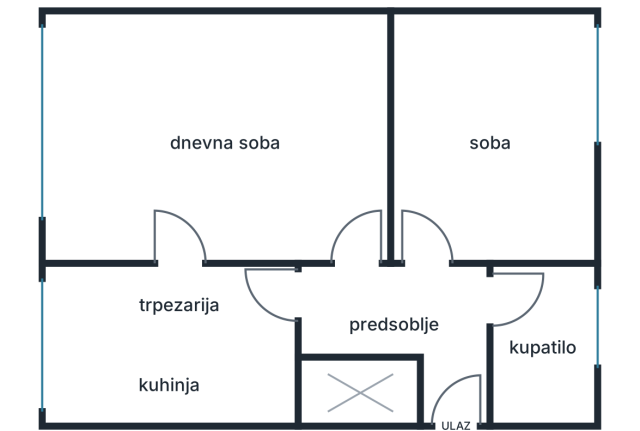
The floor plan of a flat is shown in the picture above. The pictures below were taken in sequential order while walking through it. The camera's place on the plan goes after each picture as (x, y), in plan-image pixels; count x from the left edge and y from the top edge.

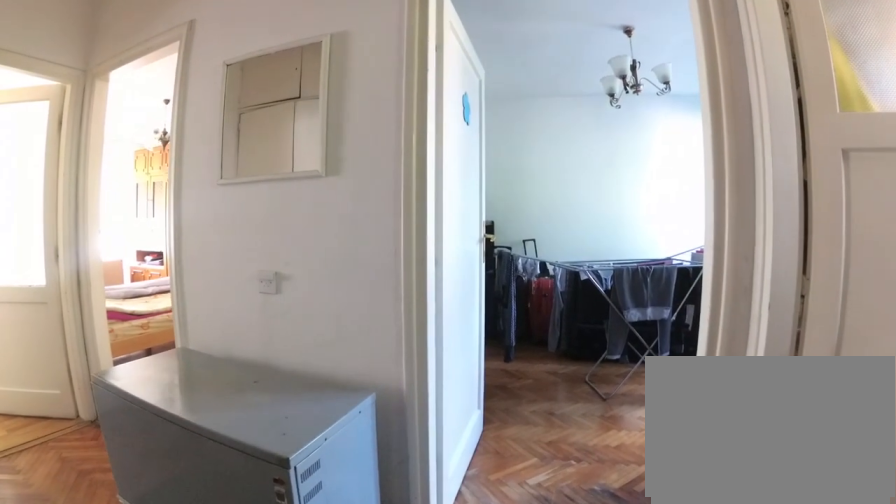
(457, 385)
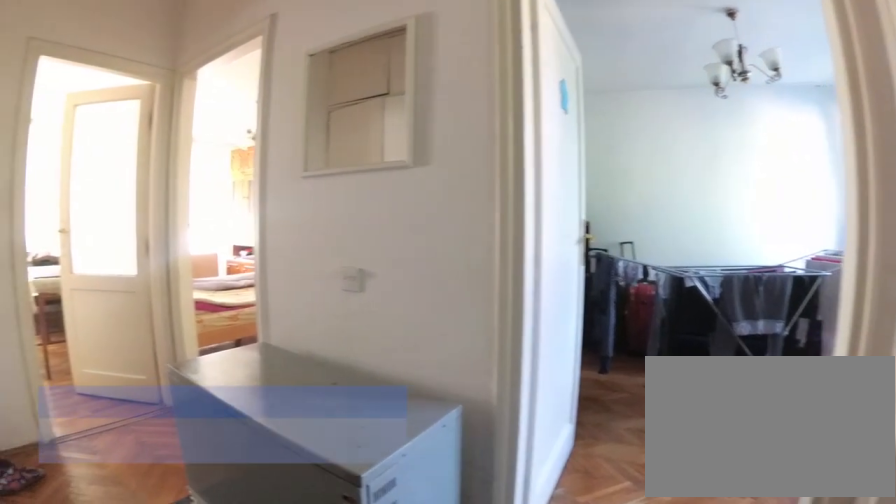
(454, 368)
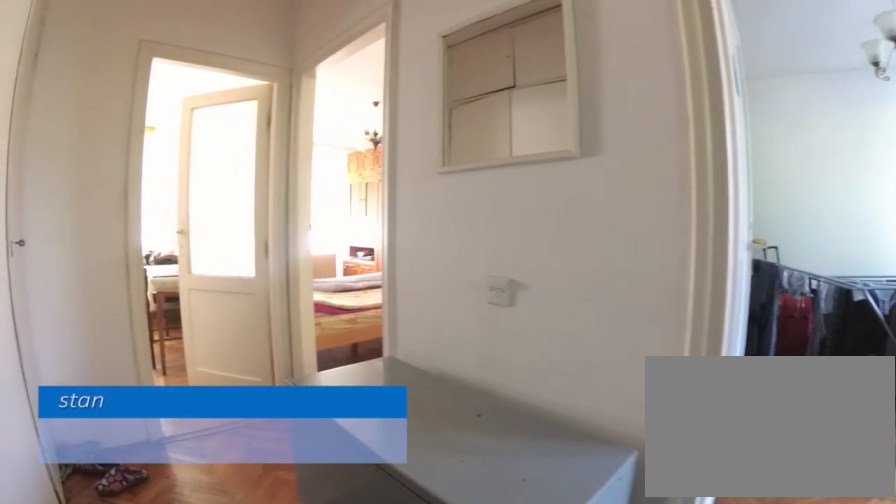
(449, 353)
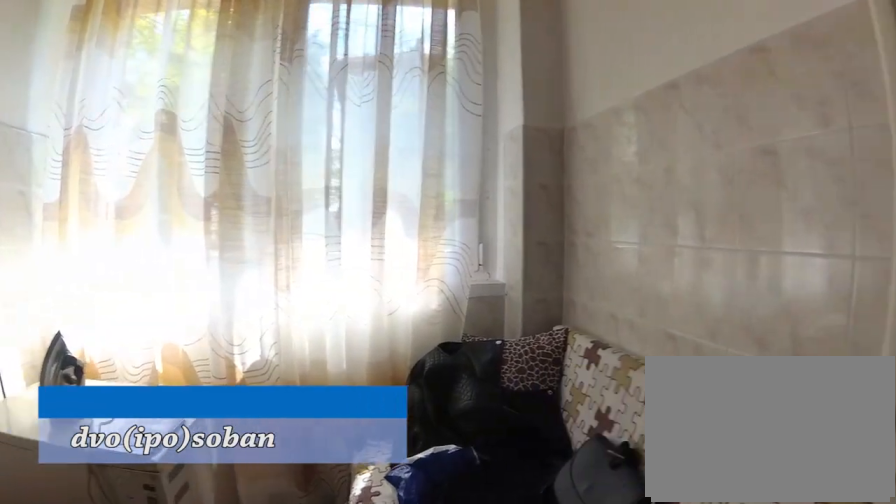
(126, 310)
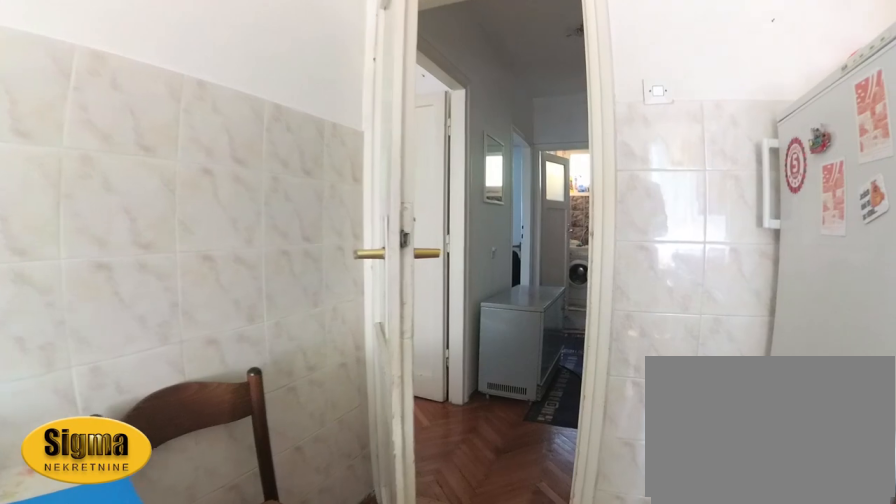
(154, 309)
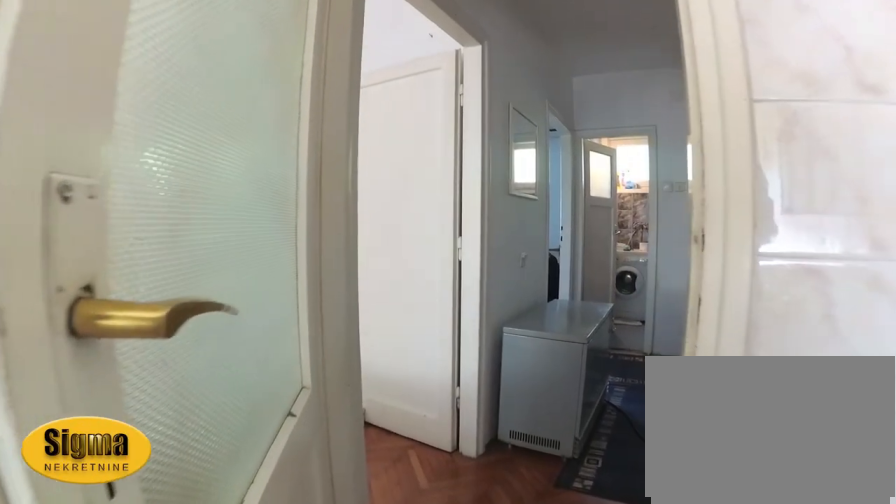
(205, 309)
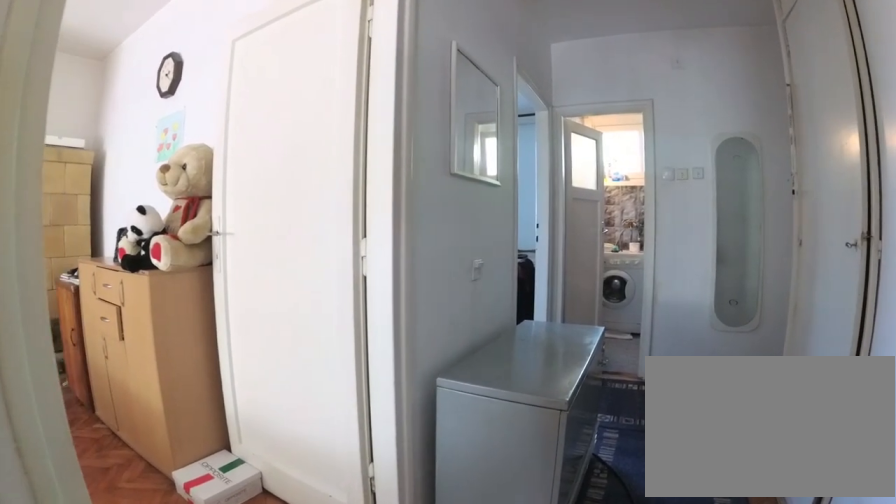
(284, 309)
